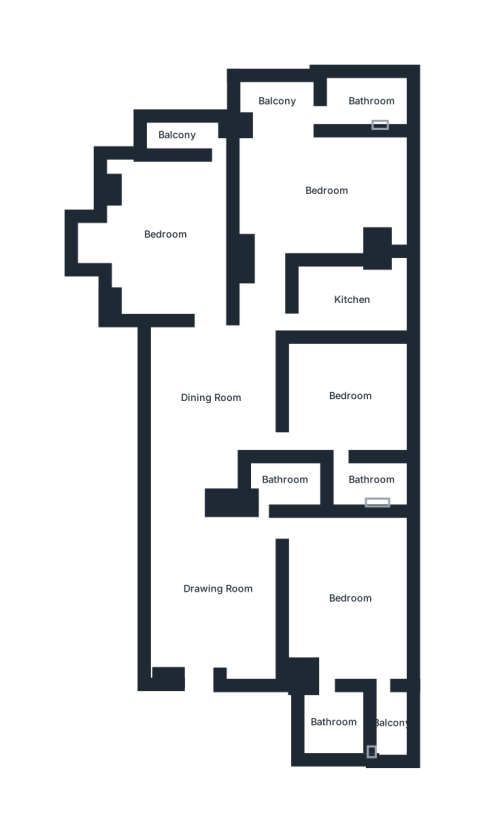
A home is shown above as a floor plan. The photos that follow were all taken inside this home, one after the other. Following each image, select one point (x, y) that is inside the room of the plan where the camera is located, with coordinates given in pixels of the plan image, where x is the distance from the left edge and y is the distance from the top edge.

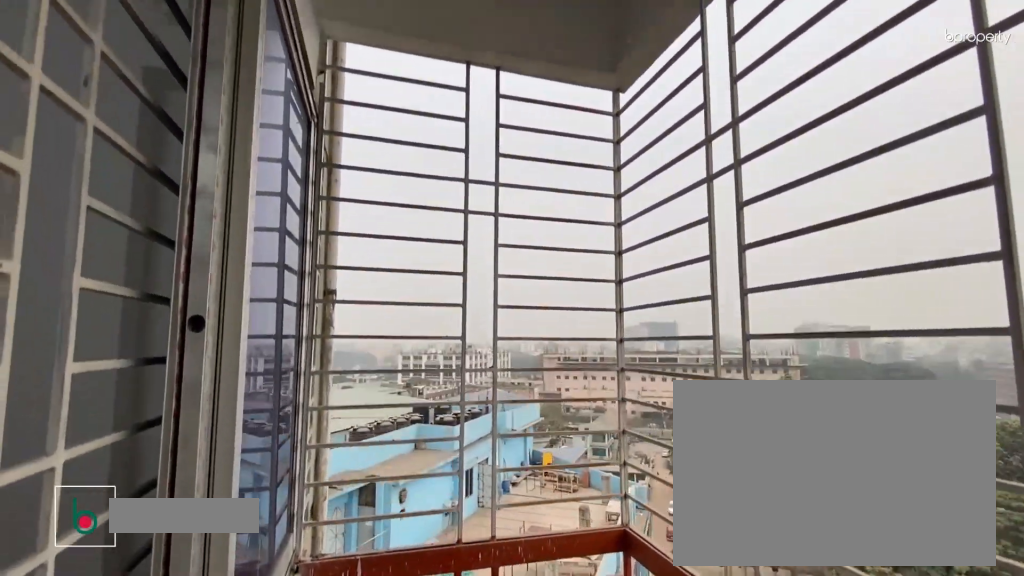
(178, 135)
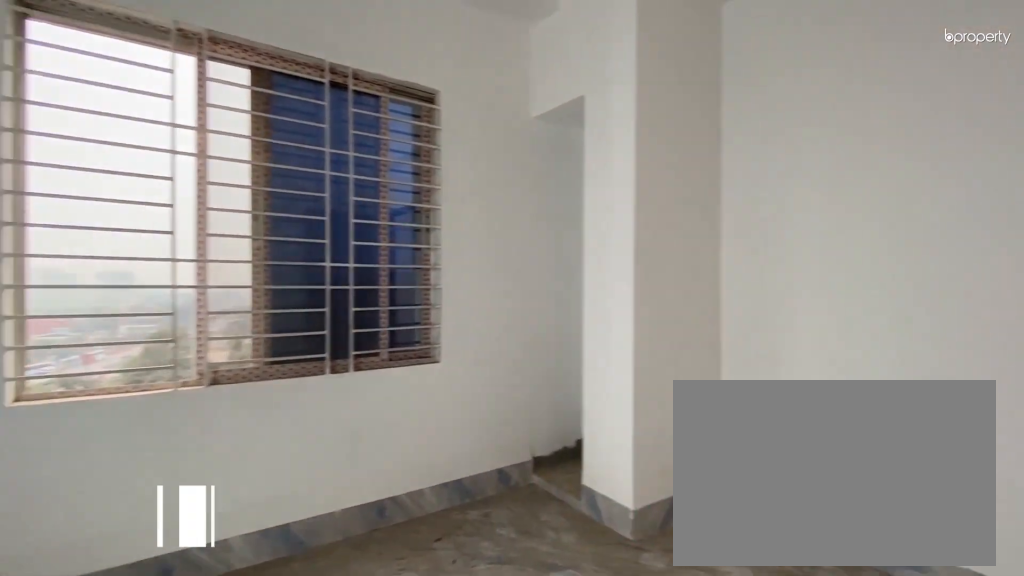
(326, 193)
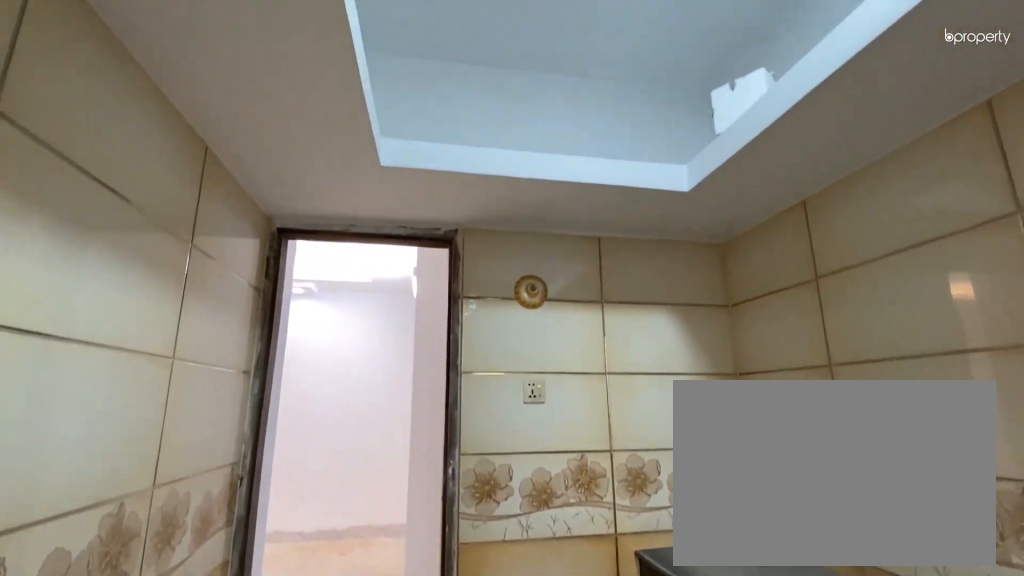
(351, 298)
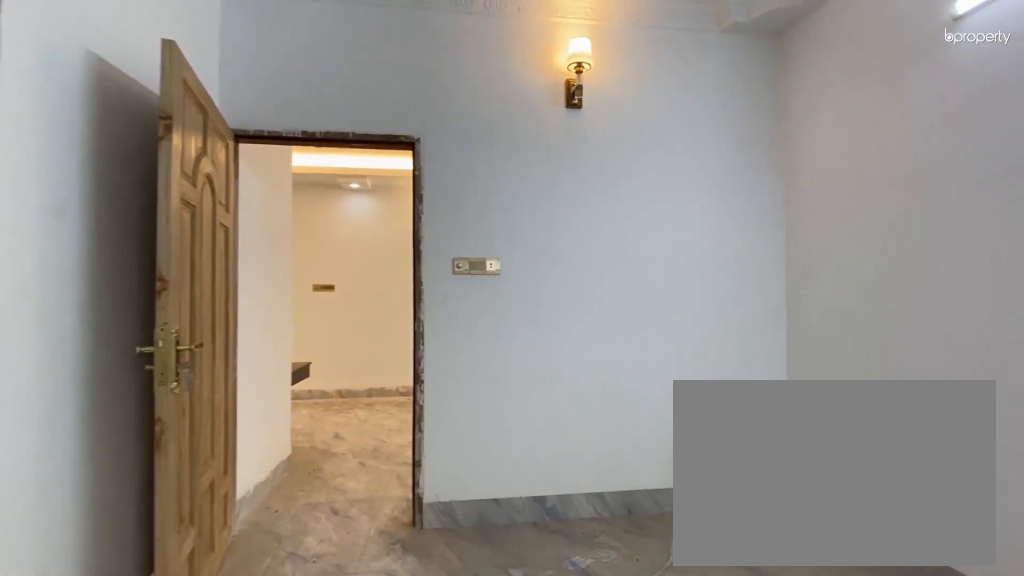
(351, 399)
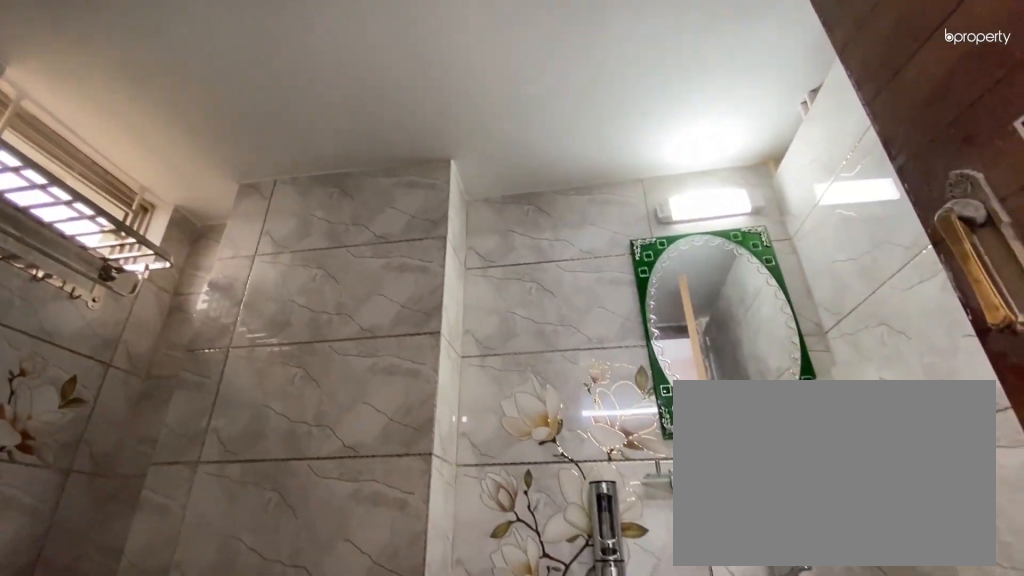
(372, 480)
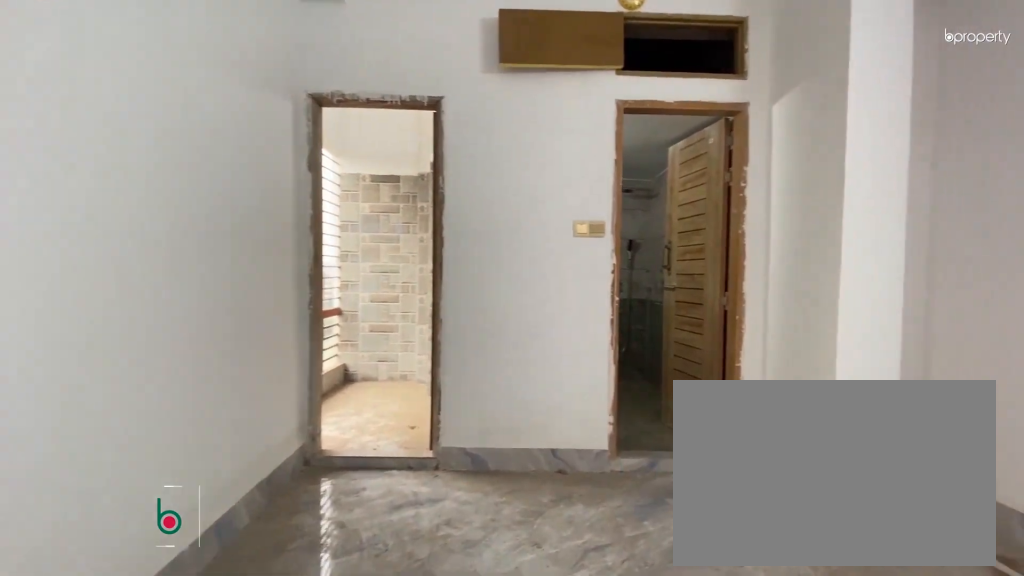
(350, 599)
